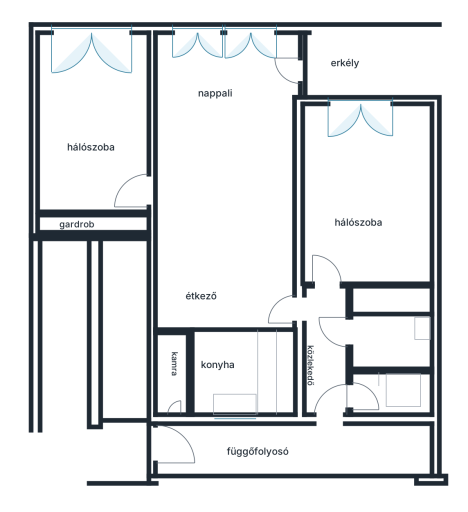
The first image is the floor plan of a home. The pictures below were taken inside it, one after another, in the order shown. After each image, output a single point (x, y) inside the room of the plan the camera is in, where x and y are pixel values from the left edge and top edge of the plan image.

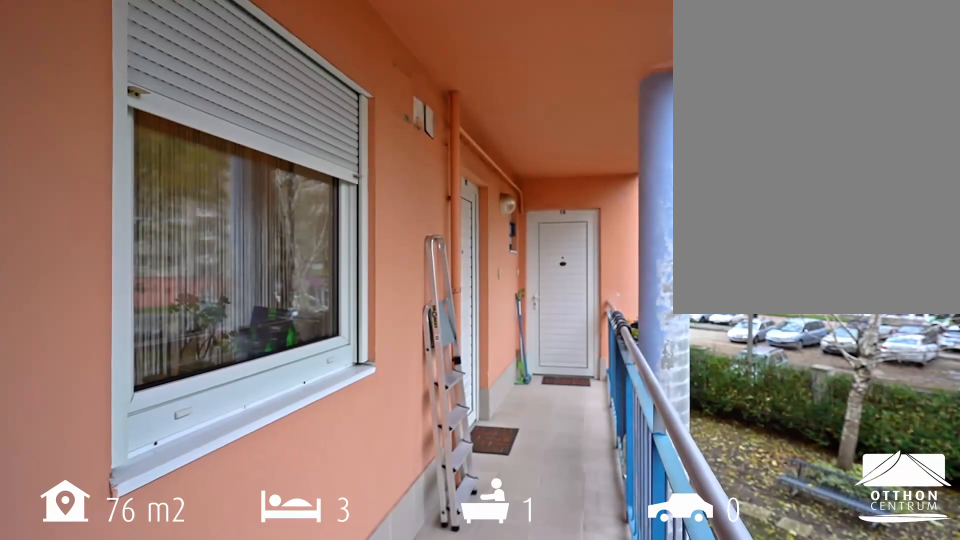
(266, 450)
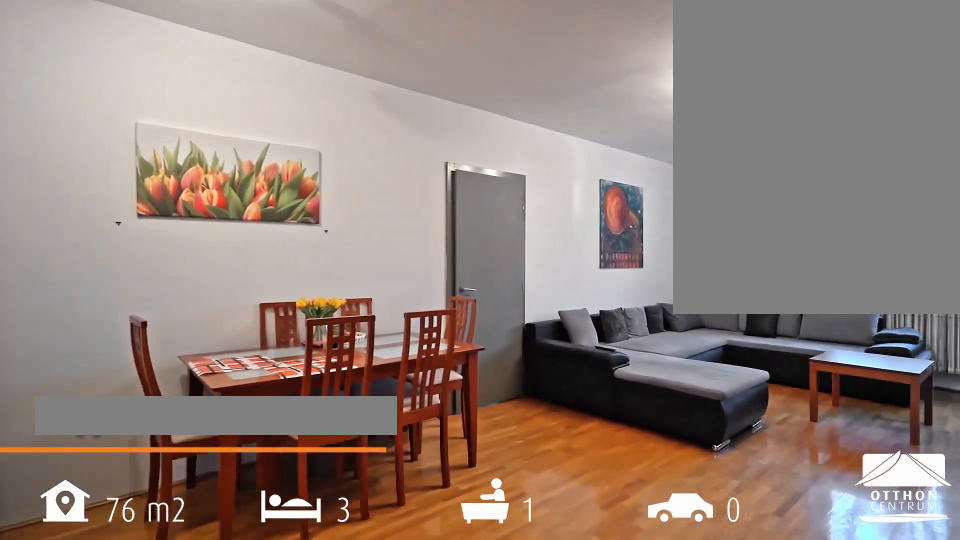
(226, 191)
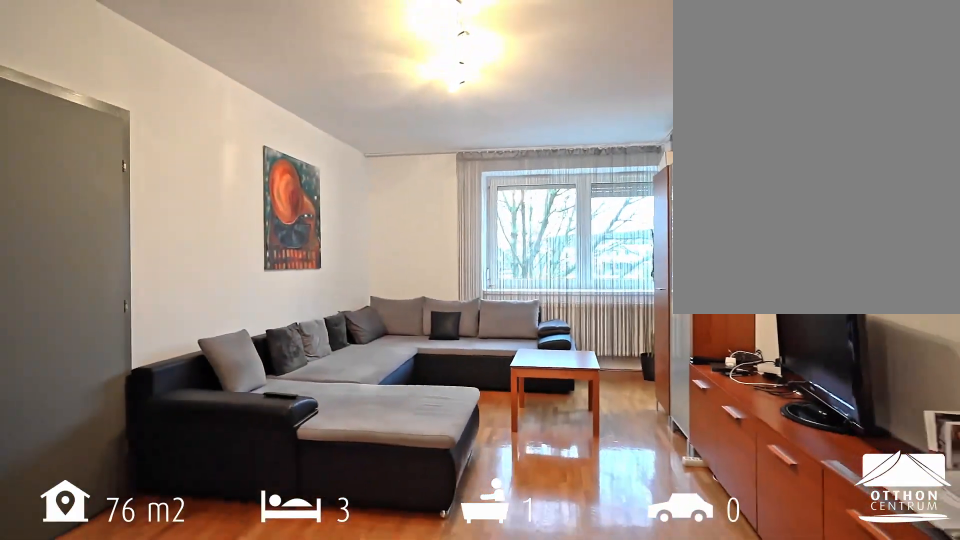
(226, 192)
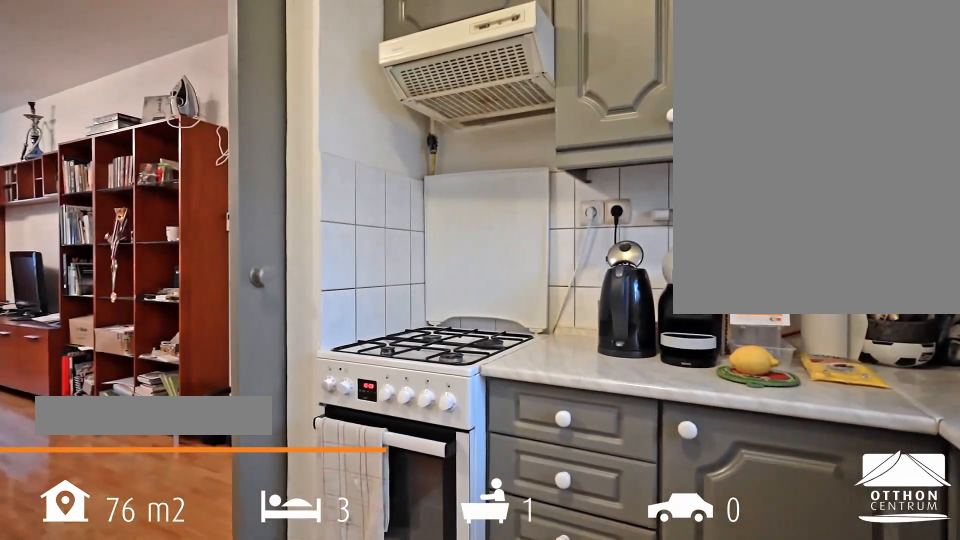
(227, 373)
